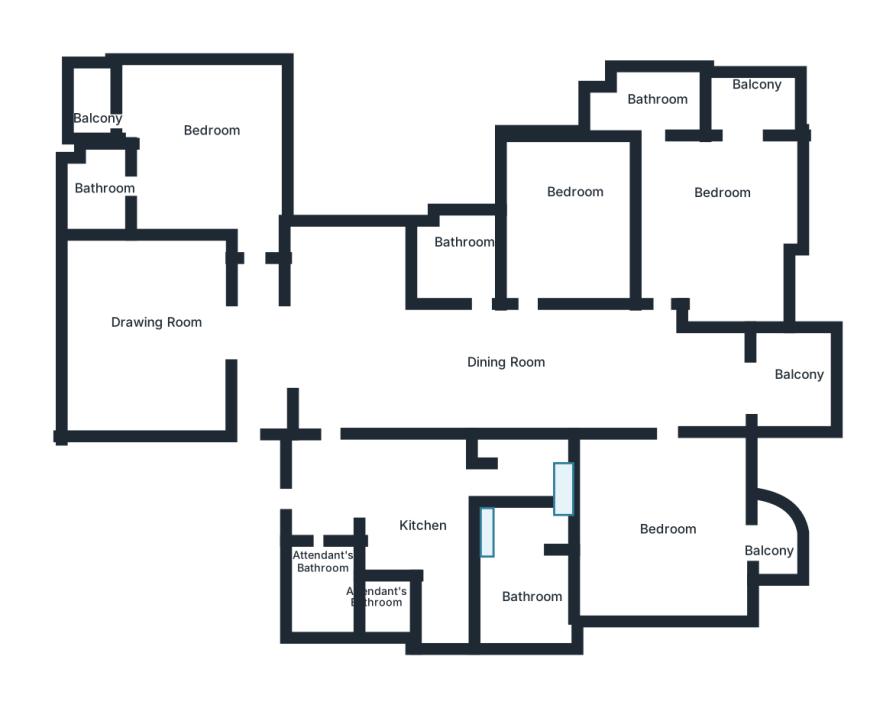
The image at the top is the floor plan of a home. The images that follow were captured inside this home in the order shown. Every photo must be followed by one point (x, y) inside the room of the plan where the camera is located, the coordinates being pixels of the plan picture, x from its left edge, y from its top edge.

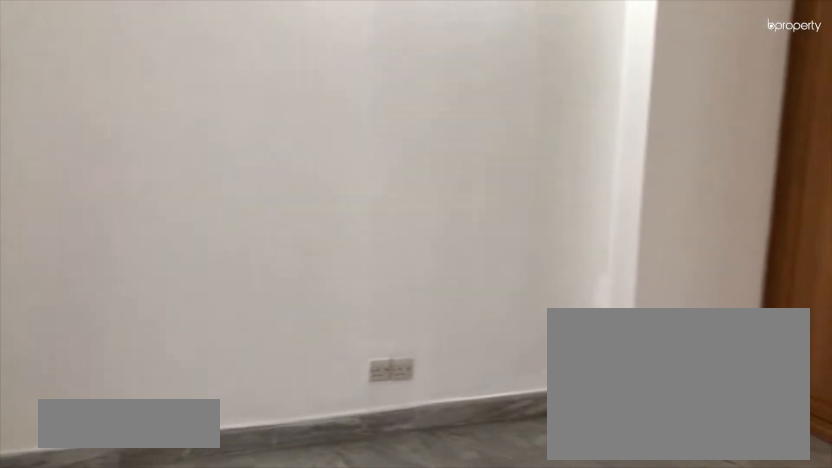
(576, 217)
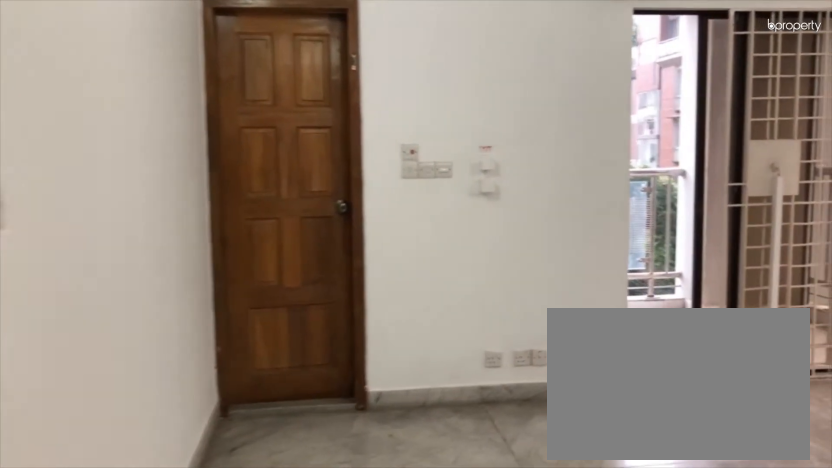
(731, 189)
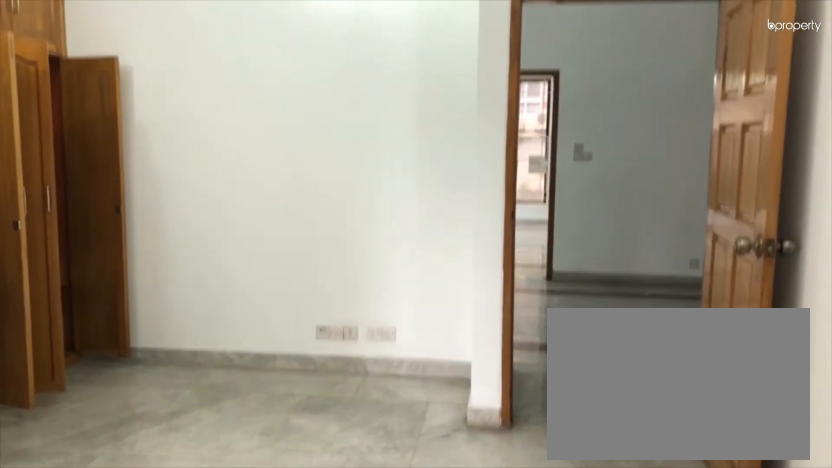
(731, 189)
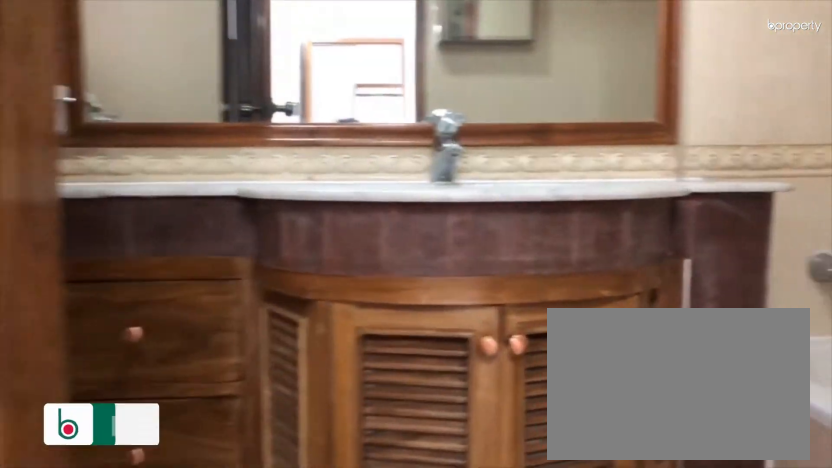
(648, 105)
